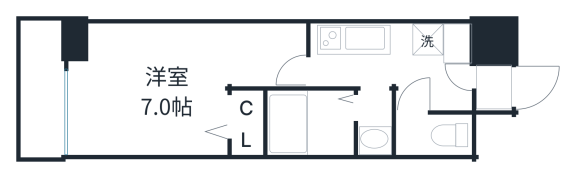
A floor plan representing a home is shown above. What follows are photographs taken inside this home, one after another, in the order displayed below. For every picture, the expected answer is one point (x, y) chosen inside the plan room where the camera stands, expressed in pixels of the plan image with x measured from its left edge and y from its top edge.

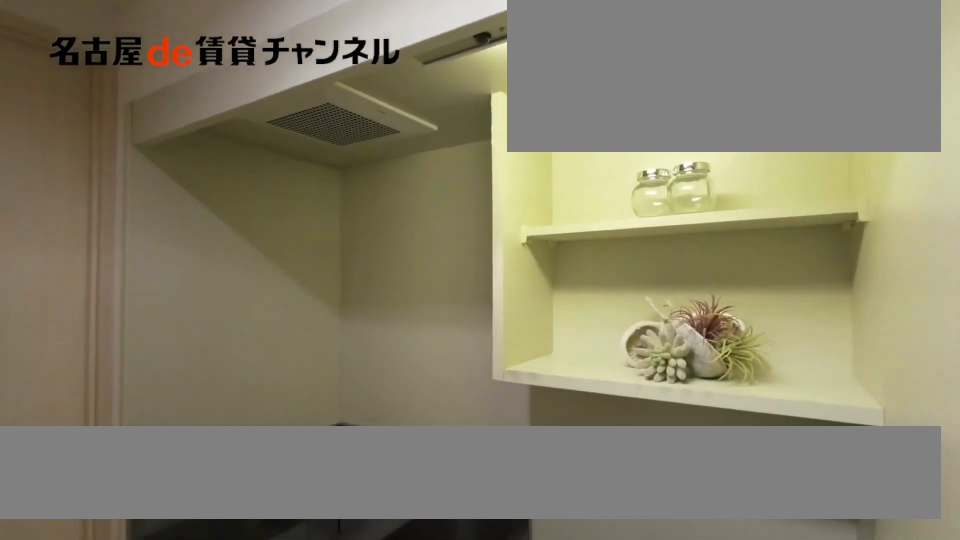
(360, 39)
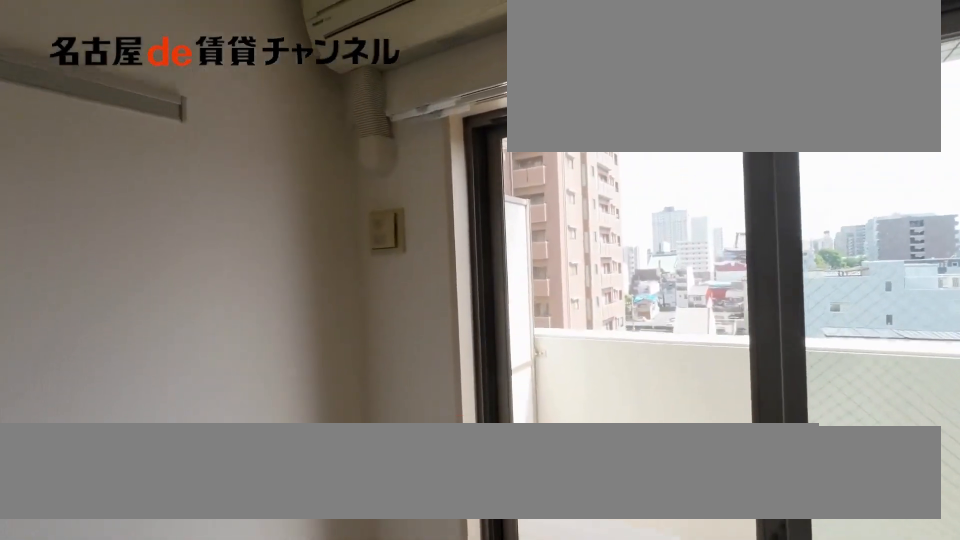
(170, 82)
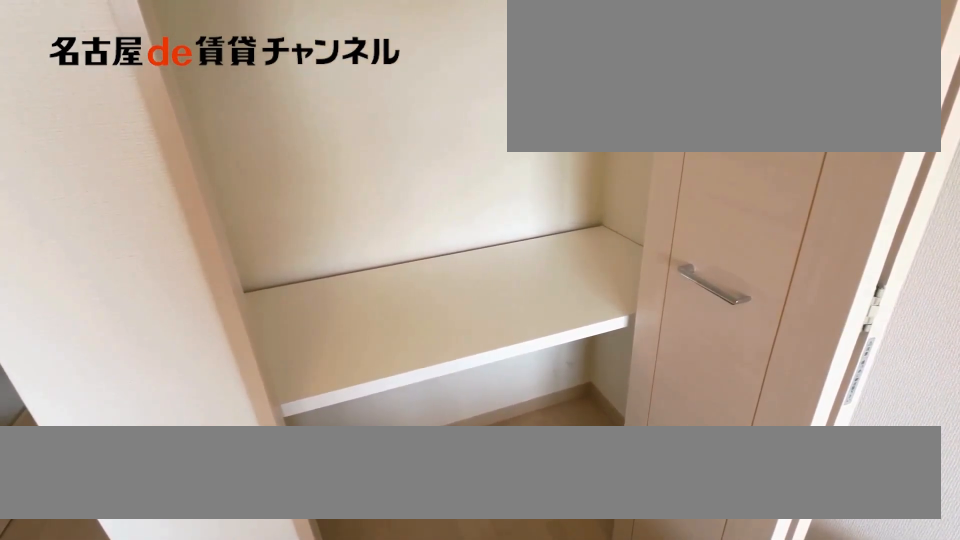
(245, 123)
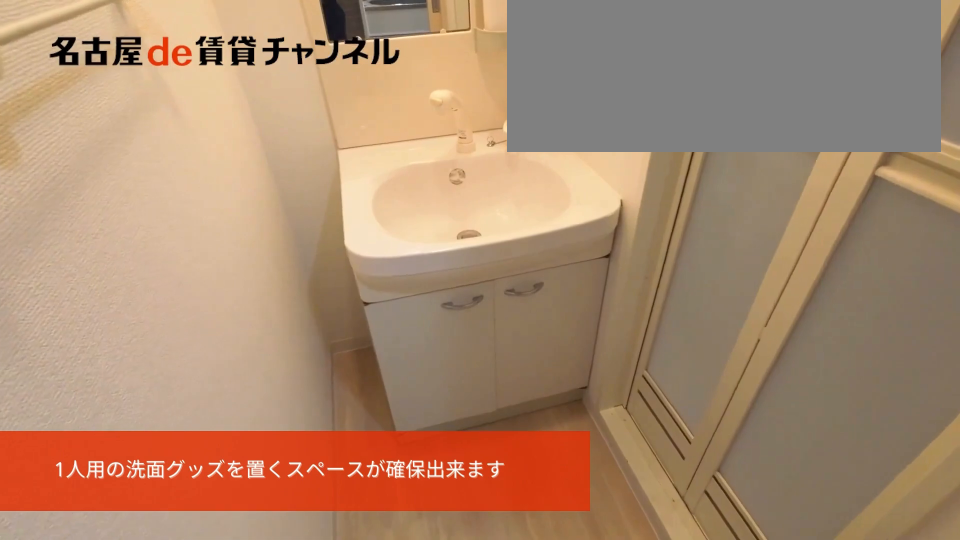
(381, 123)
